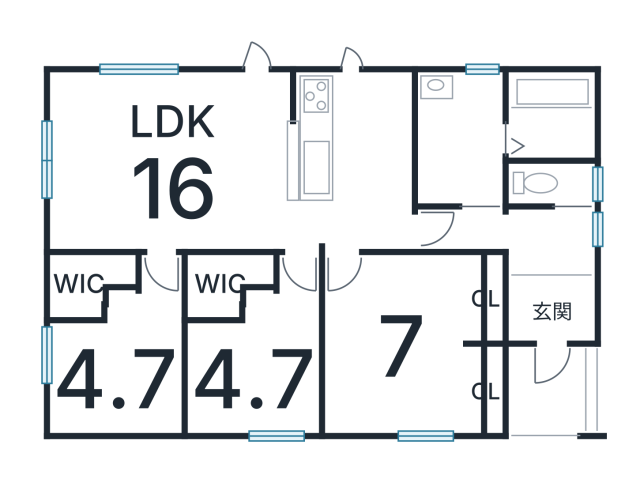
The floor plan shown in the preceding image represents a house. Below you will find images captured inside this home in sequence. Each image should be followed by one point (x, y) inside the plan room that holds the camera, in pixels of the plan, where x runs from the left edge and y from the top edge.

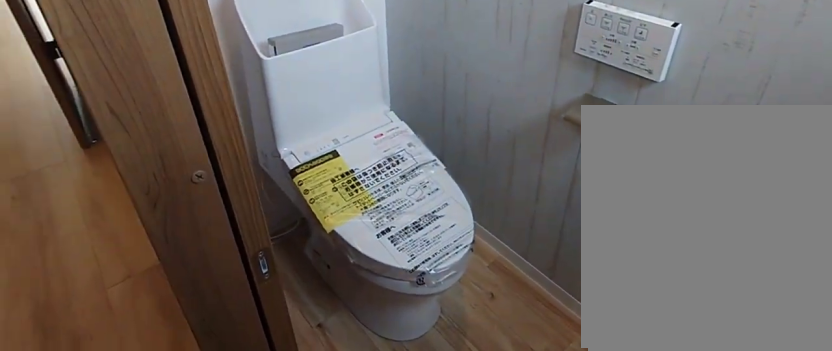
(557, 186)
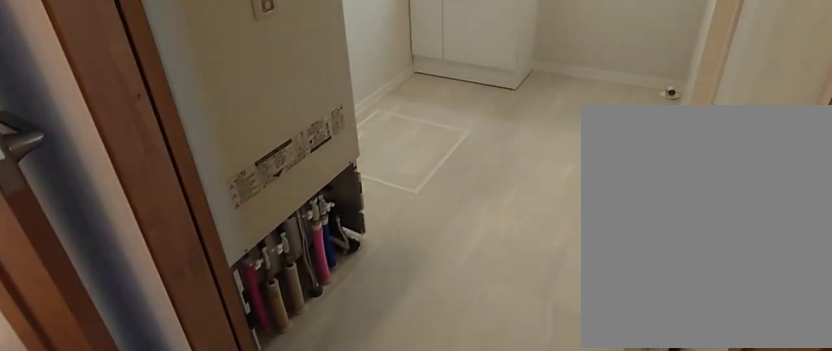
(457, 137)
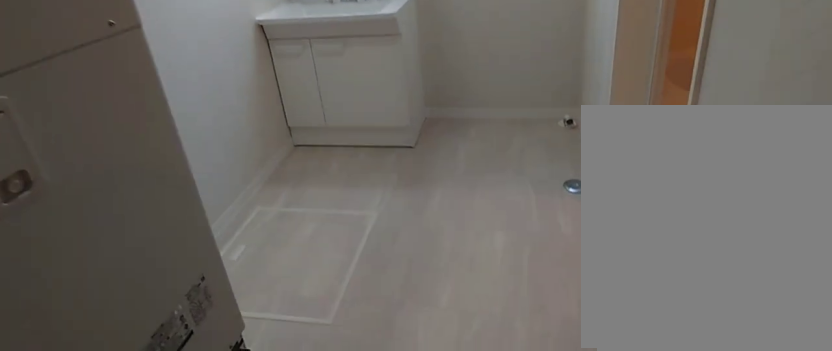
(457, 137)
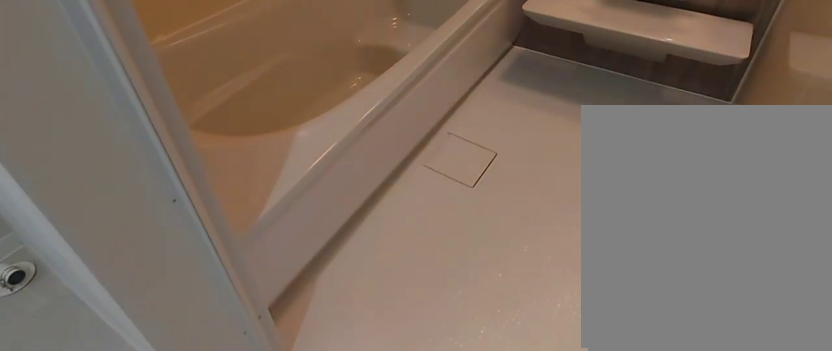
(548, 112)
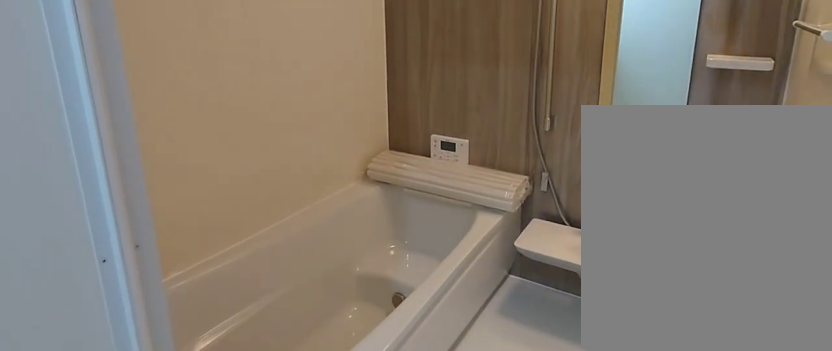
(548, 112)
